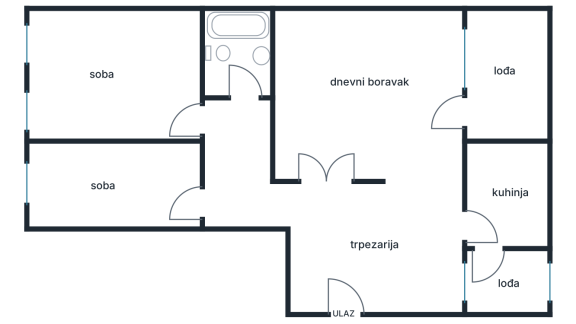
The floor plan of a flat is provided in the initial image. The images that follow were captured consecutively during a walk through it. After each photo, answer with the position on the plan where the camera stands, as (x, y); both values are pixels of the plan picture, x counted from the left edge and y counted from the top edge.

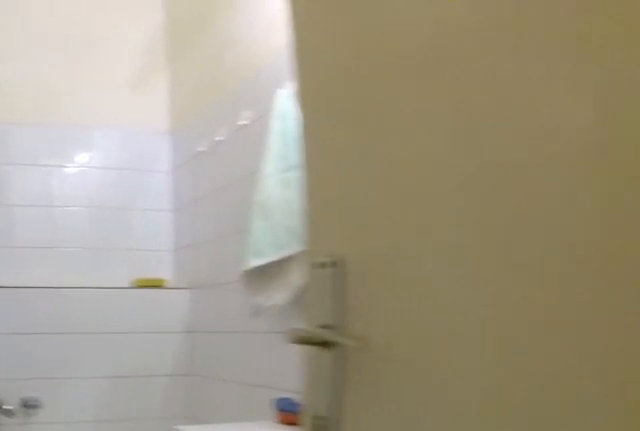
(237, 107)
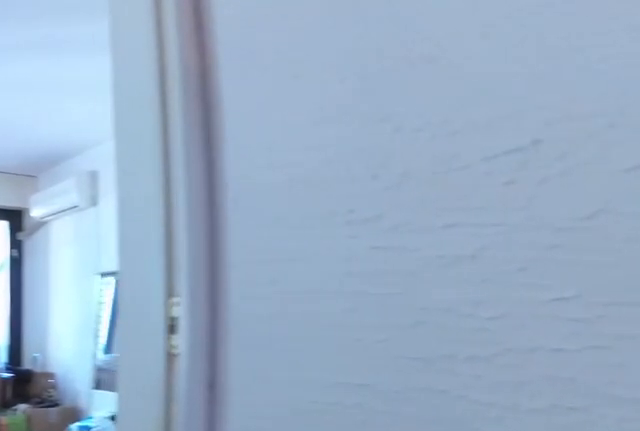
(243, 202)
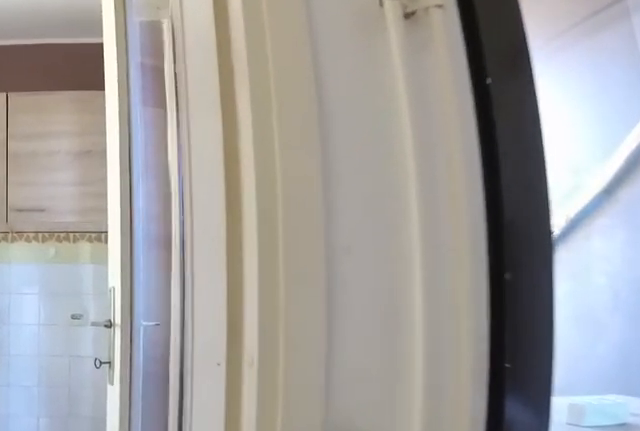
(416, 217)
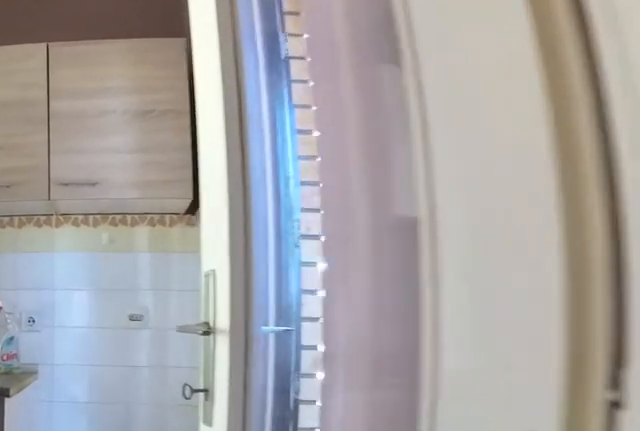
(431, 219)
